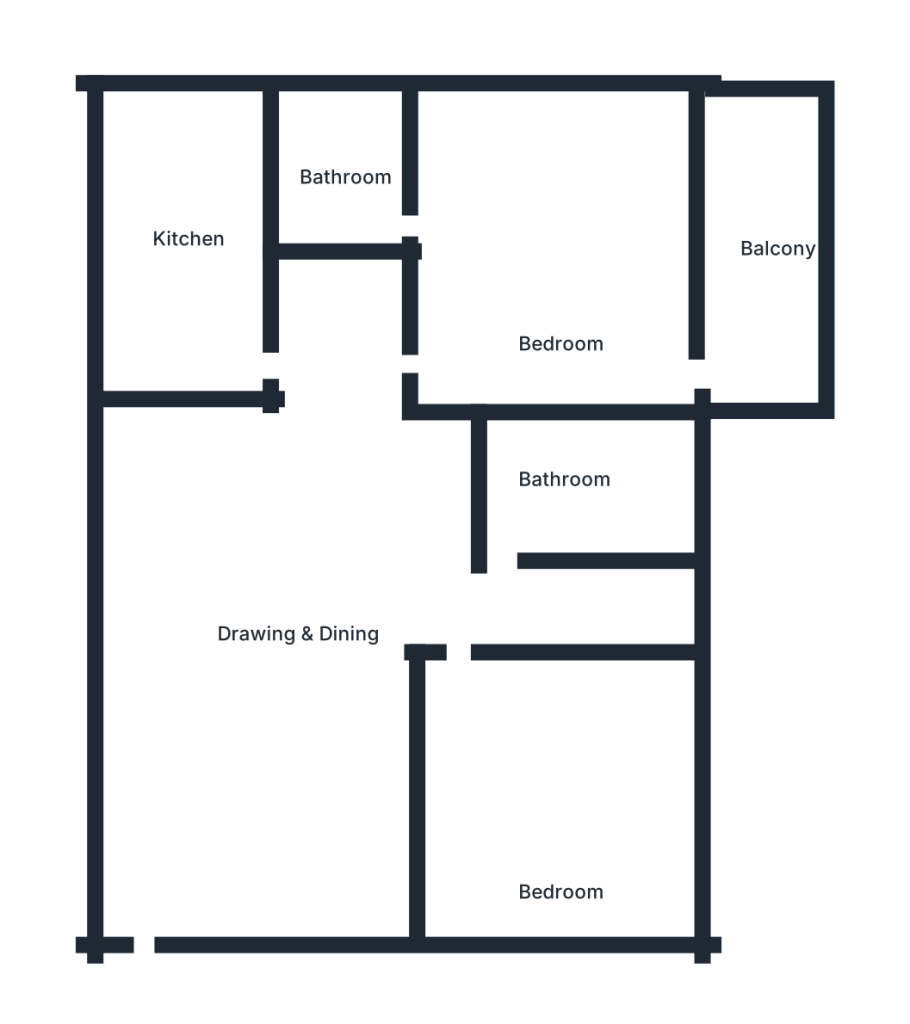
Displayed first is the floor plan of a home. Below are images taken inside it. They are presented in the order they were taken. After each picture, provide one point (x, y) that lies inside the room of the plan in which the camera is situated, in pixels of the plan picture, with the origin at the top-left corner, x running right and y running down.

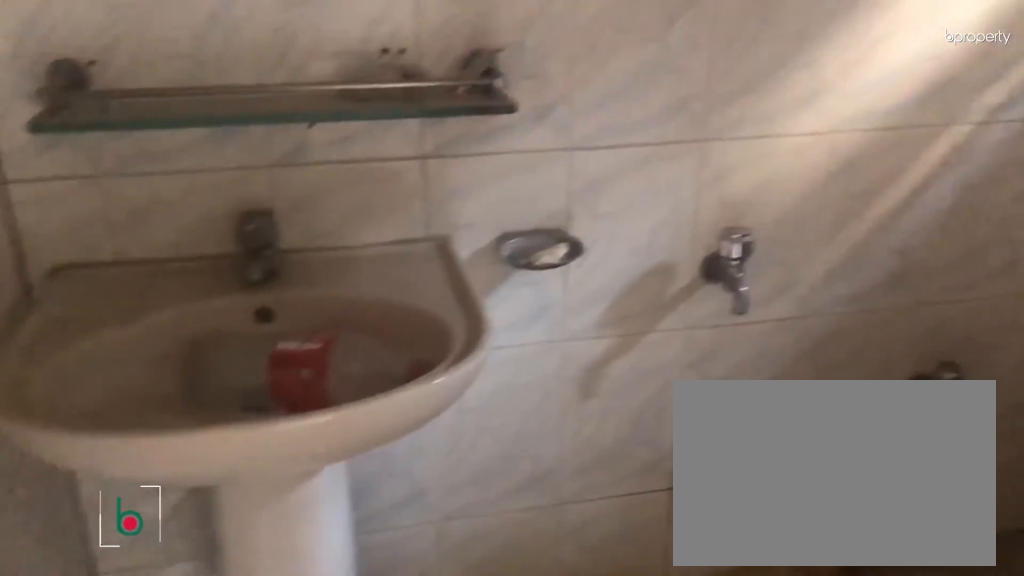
(594, 474)
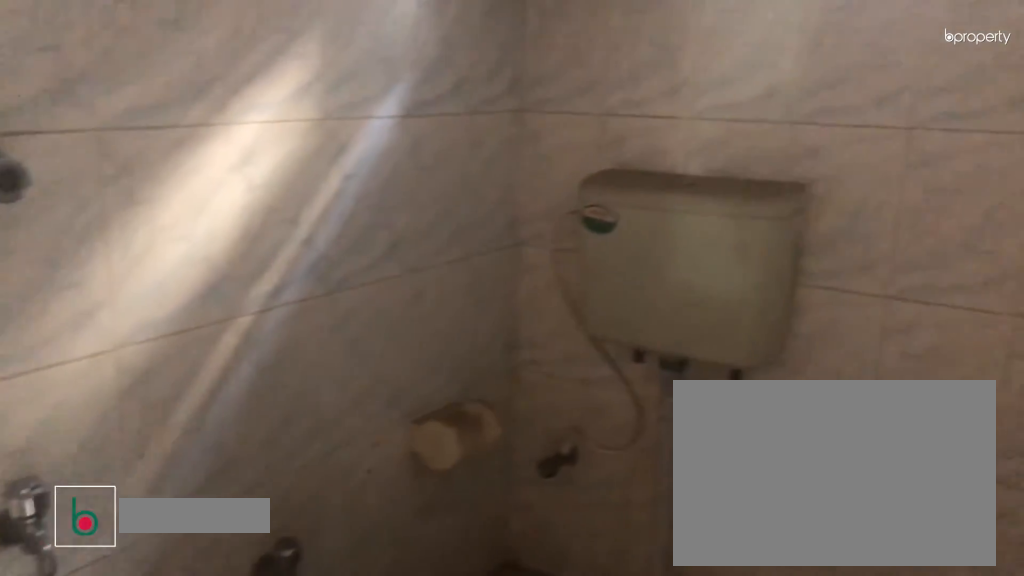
(594, 474)
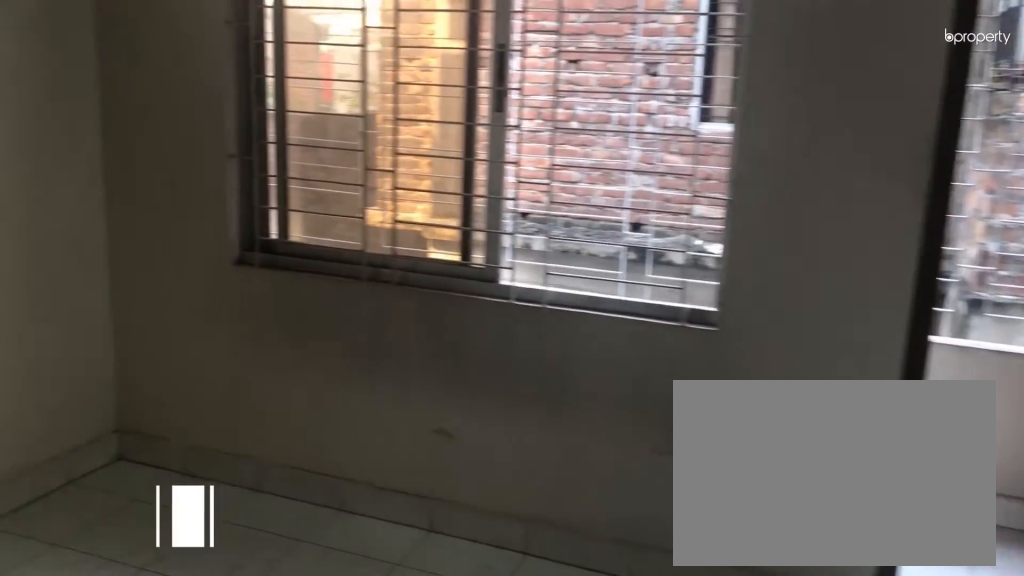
(549, 258)
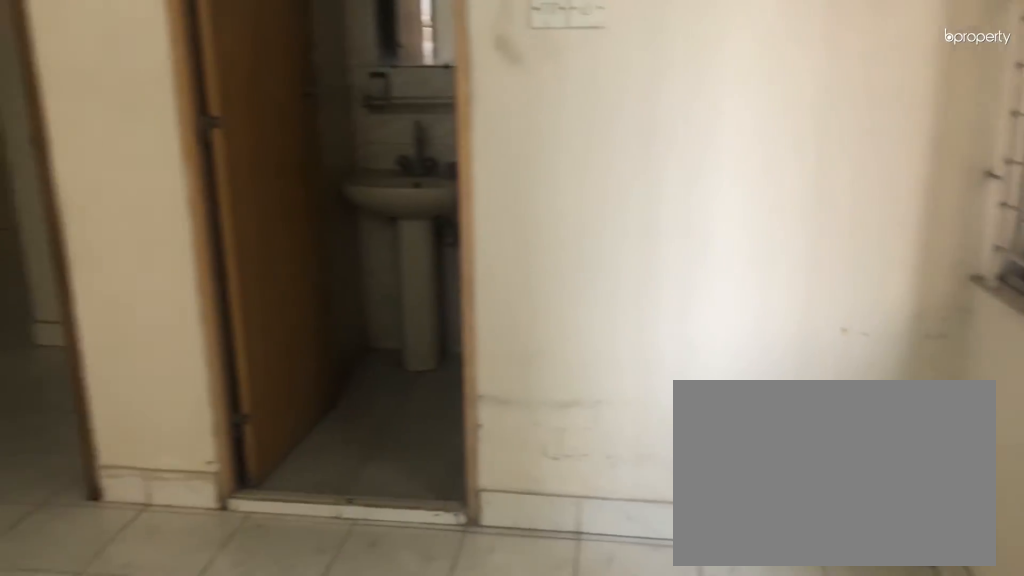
(549, 258)
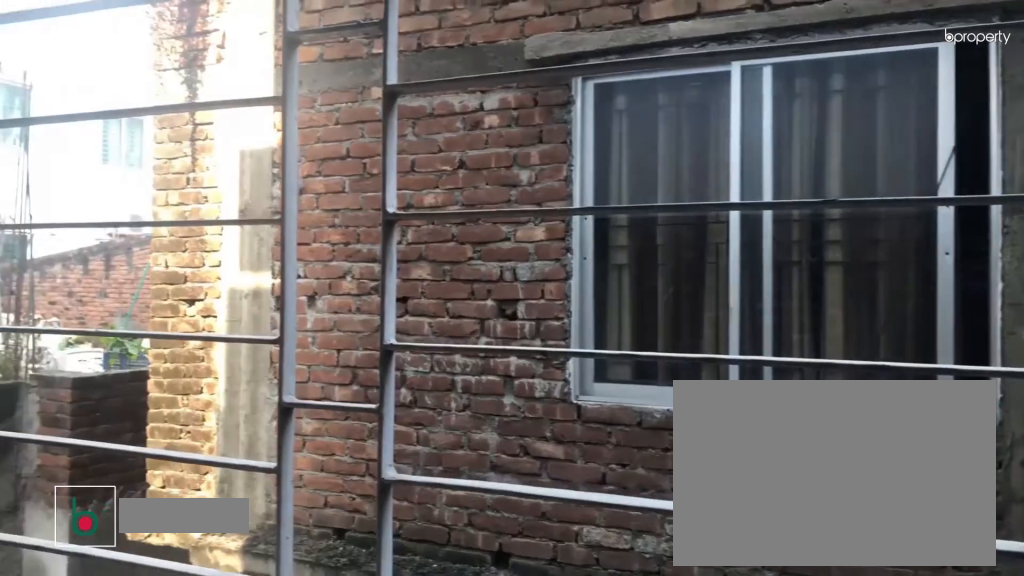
(764, 227)
